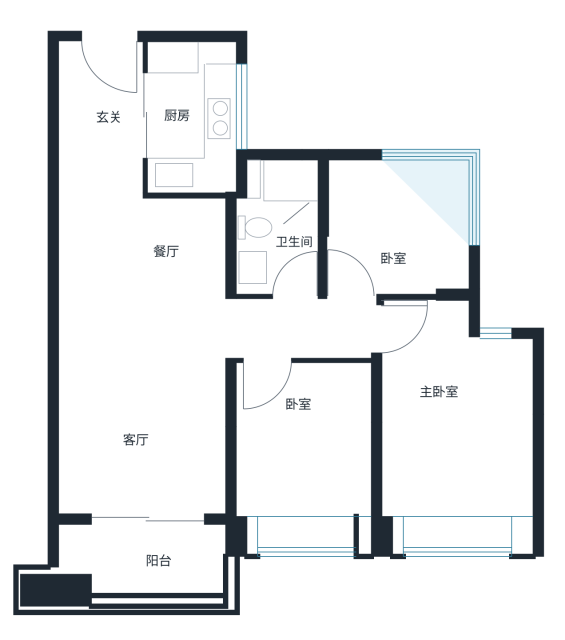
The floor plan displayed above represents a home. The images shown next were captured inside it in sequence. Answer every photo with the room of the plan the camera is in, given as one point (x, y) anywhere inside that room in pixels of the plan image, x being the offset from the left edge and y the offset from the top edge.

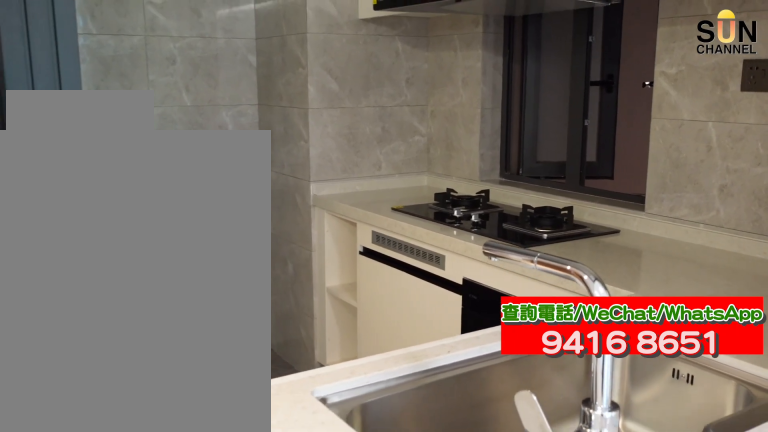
(191, 115)
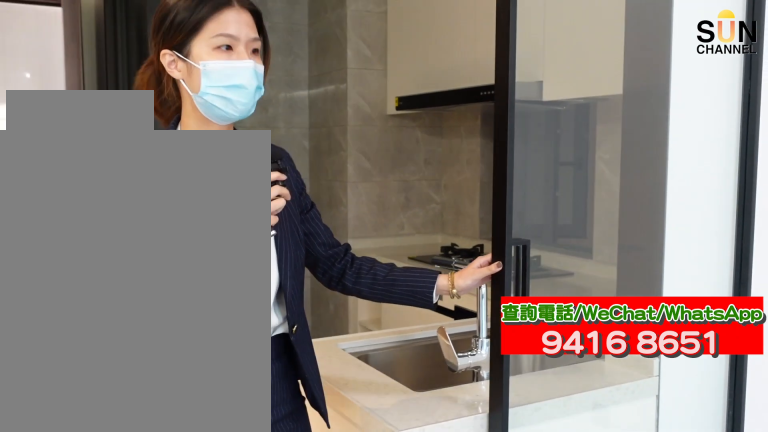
(191, 115)
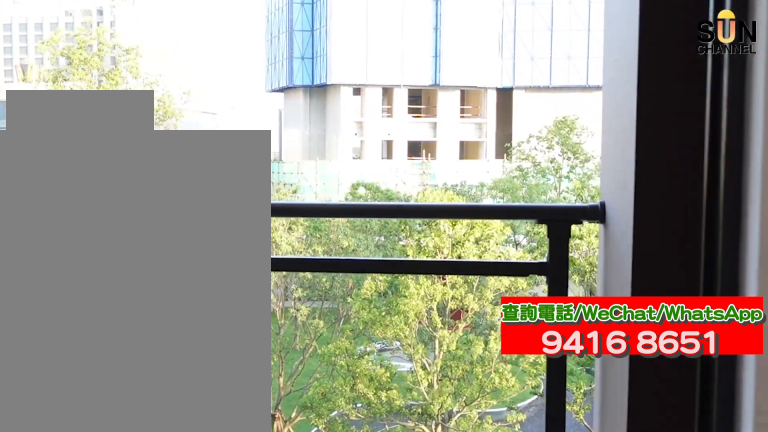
(143, 562)
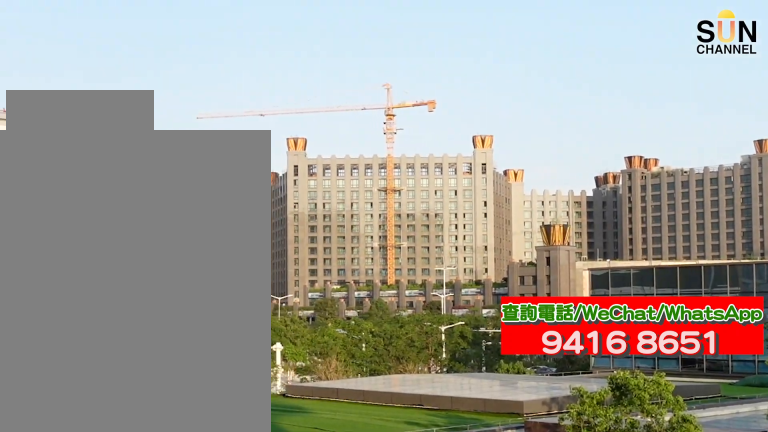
(143, 562)
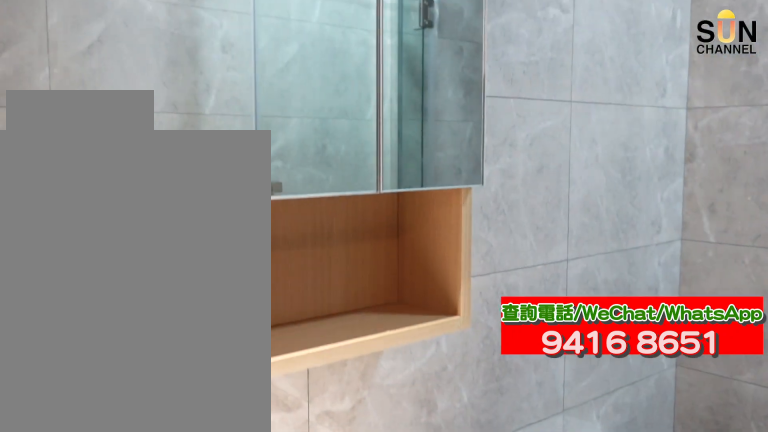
(277, 224)
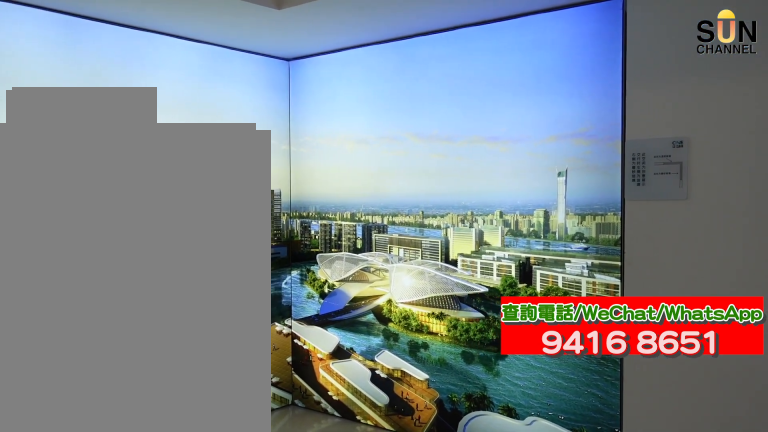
(398, 225)
